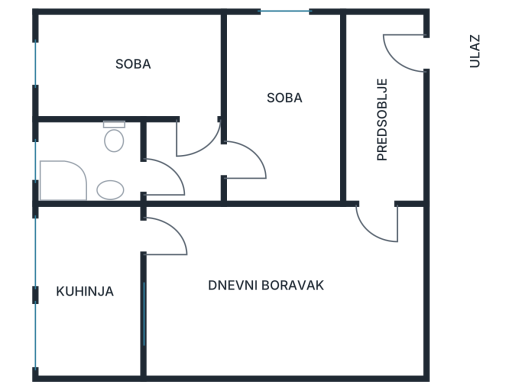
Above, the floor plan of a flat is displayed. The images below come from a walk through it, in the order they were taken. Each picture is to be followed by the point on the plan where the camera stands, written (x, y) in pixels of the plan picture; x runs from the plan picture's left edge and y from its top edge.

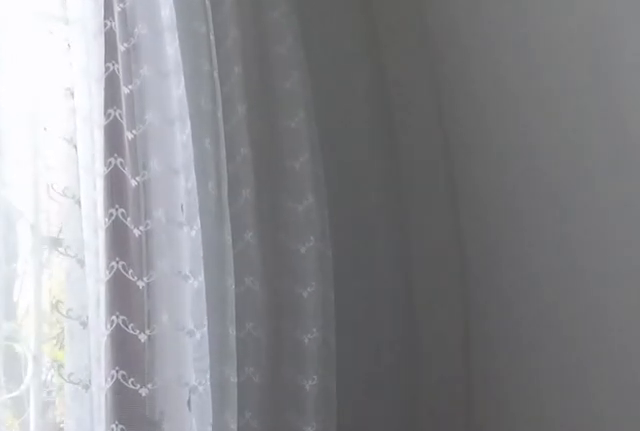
(85, 80)
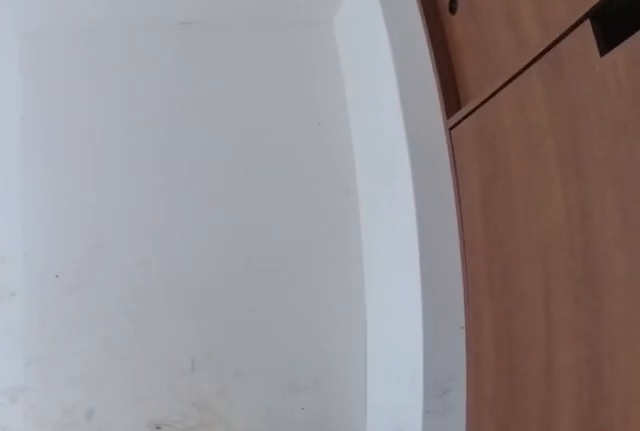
(212, 152)
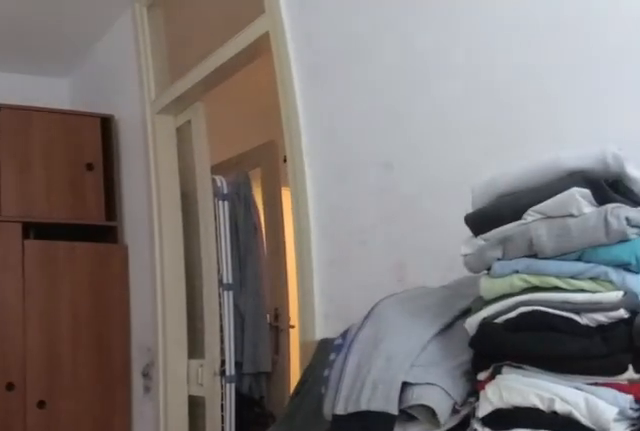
(270, 36)
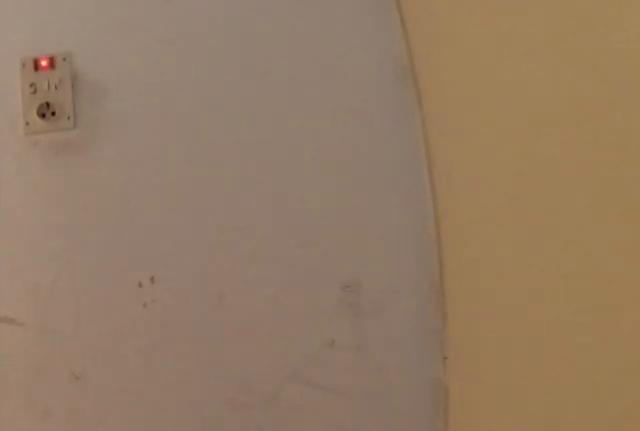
(230, 177)
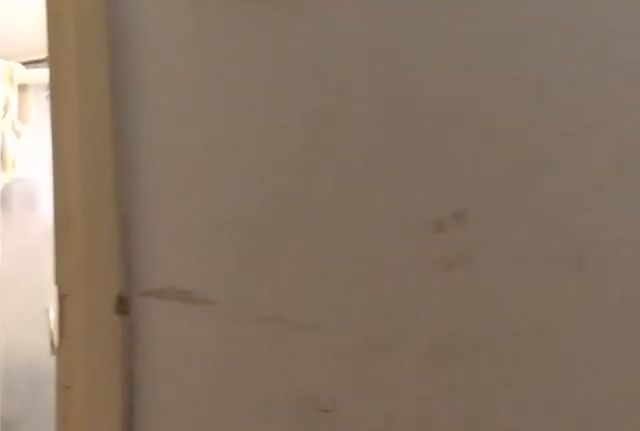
(201, 175)
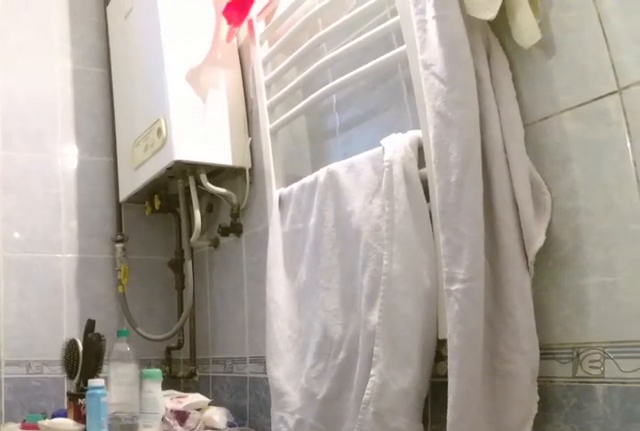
(153, 168)
